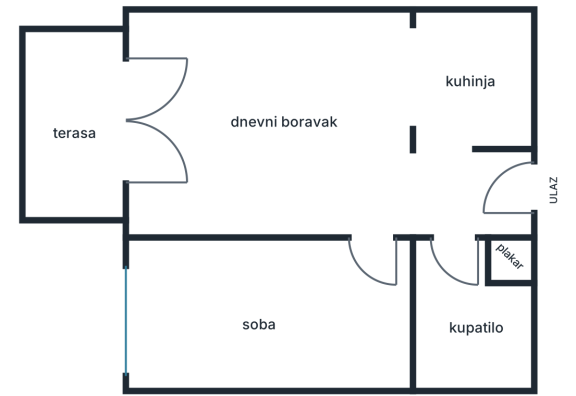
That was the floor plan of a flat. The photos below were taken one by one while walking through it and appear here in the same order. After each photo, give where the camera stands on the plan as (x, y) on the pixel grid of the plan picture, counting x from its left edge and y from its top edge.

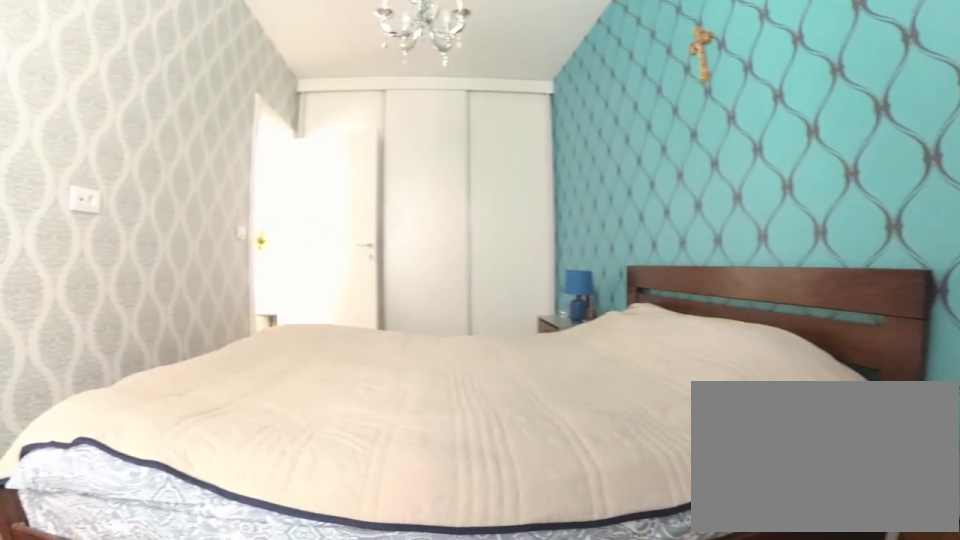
(147, 310)
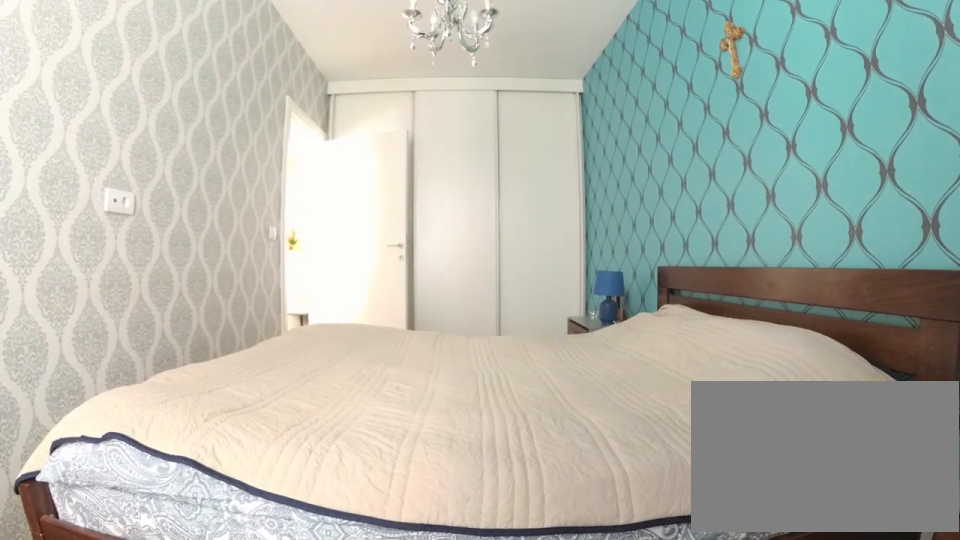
(147, 308)
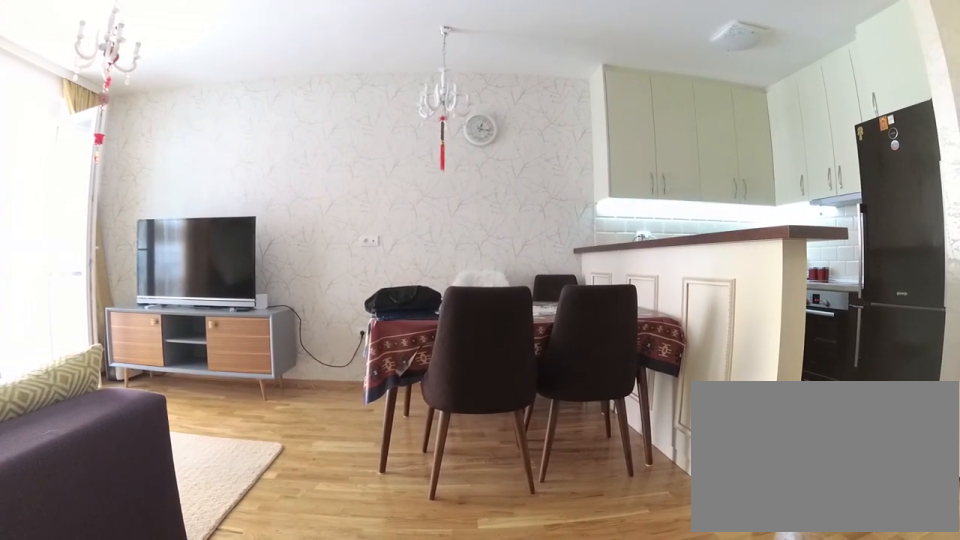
(367, 242)
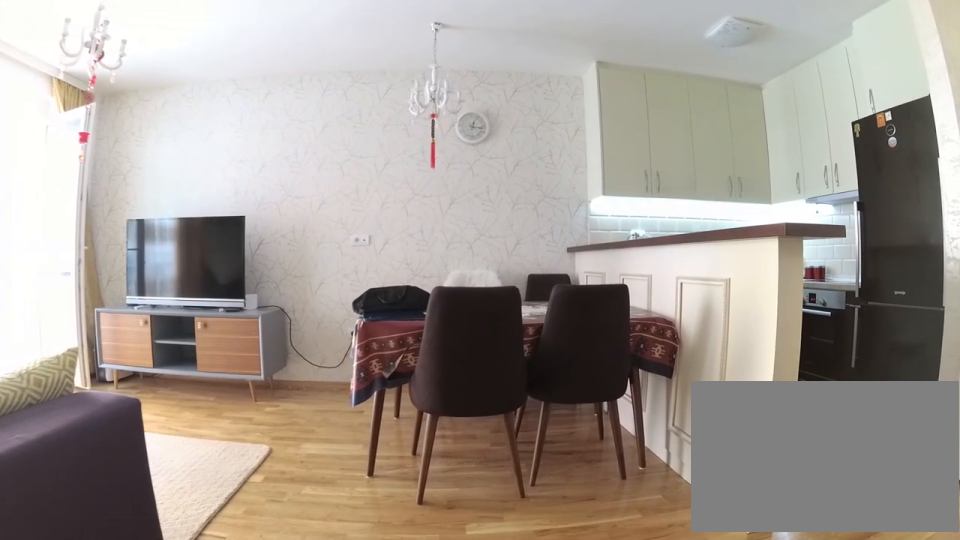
(367, 242)
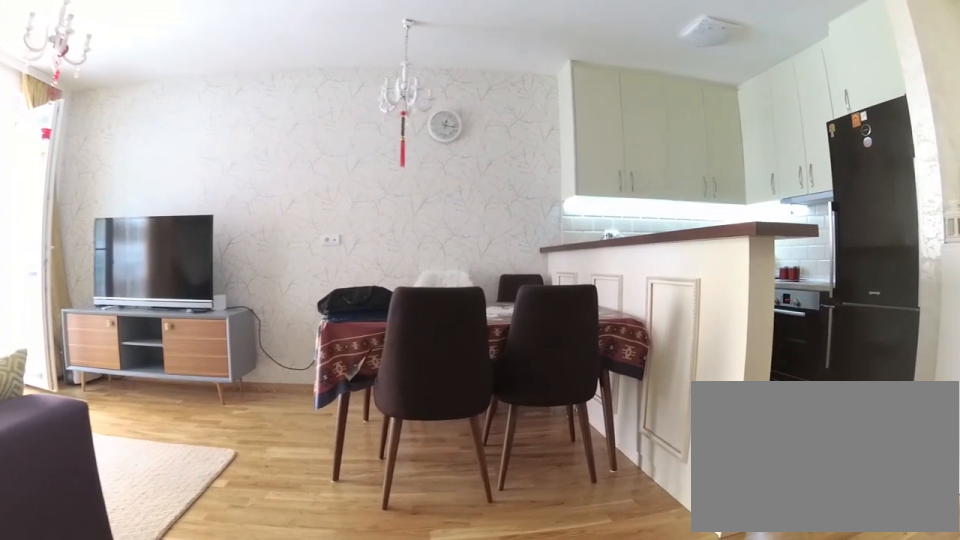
(366, 238)
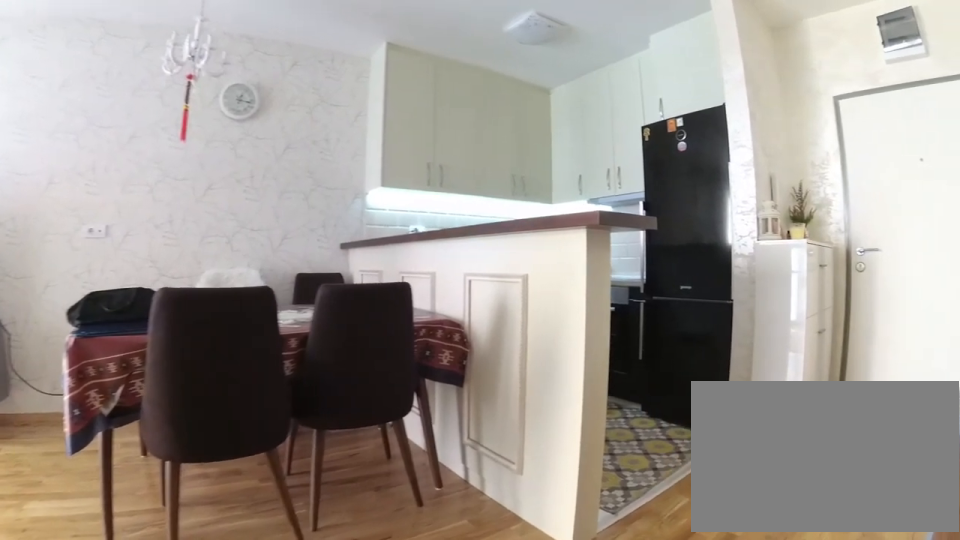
(362, 220)
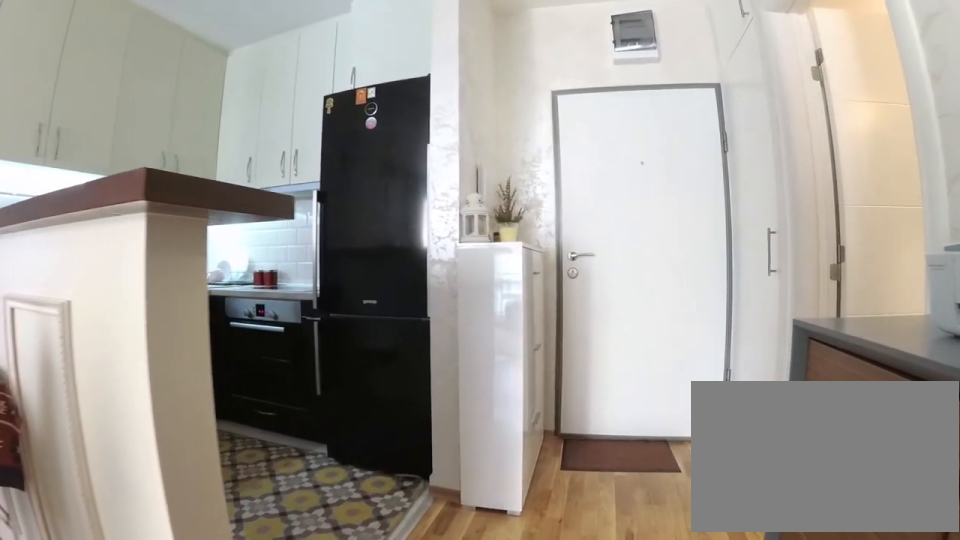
(379, 192)
